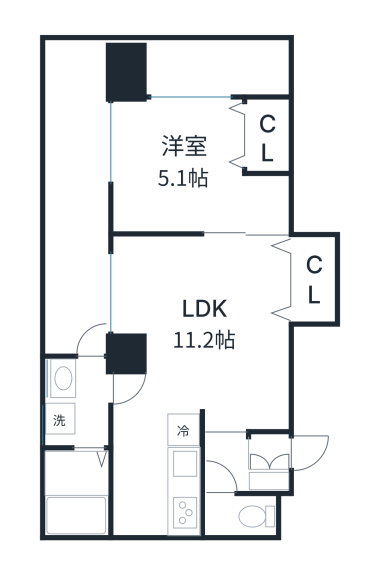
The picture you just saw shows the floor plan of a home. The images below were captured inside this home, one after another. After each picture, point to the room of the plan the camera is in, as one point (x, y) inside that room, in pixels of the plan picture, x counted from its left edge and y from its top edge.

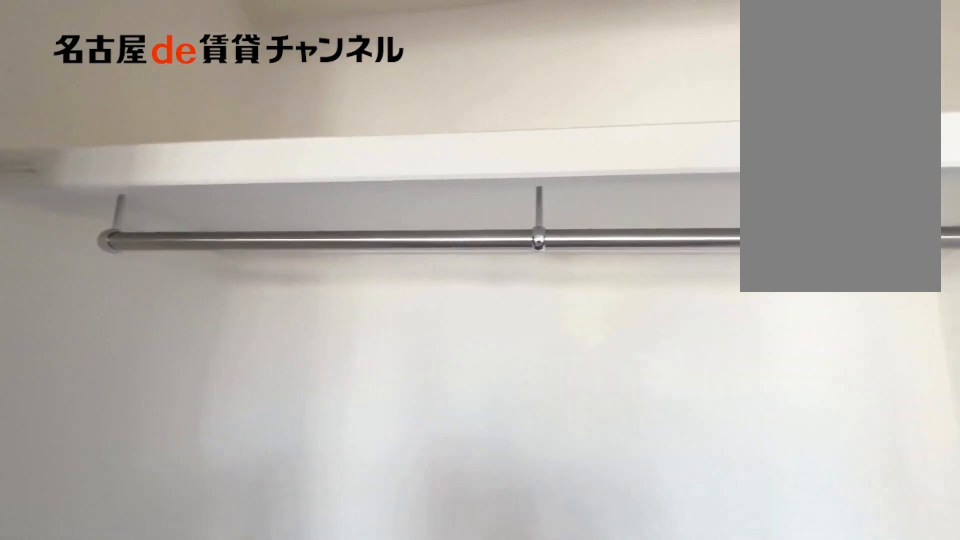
(268, 136)
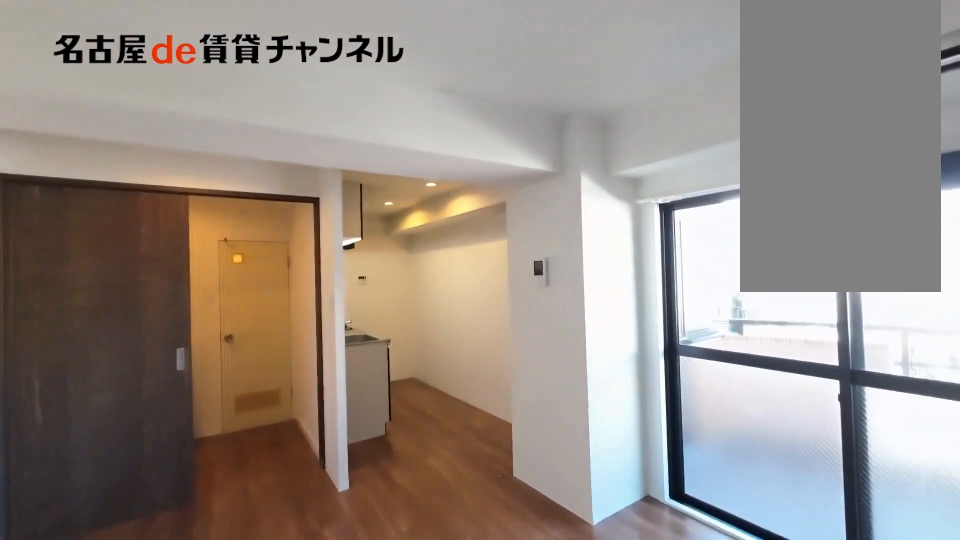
(200, 357)
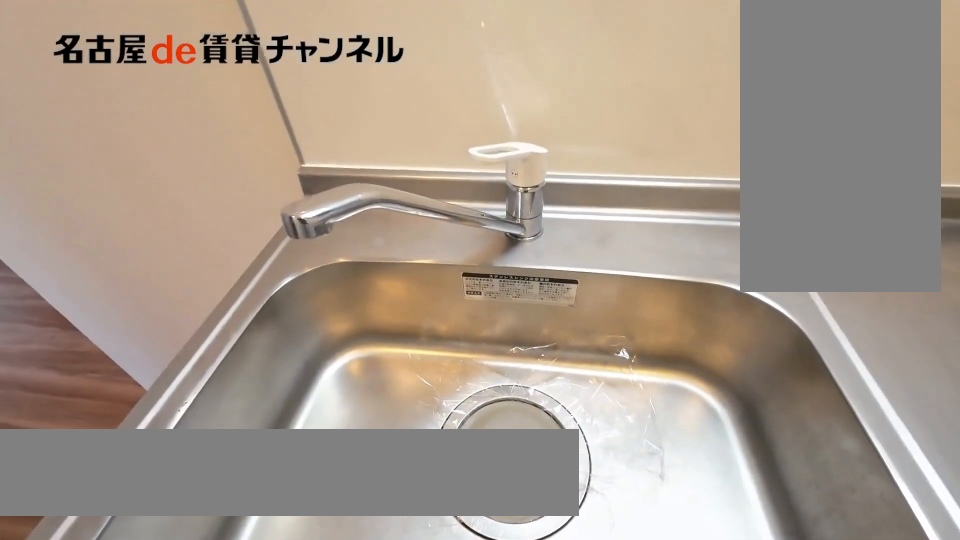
(185, 471)
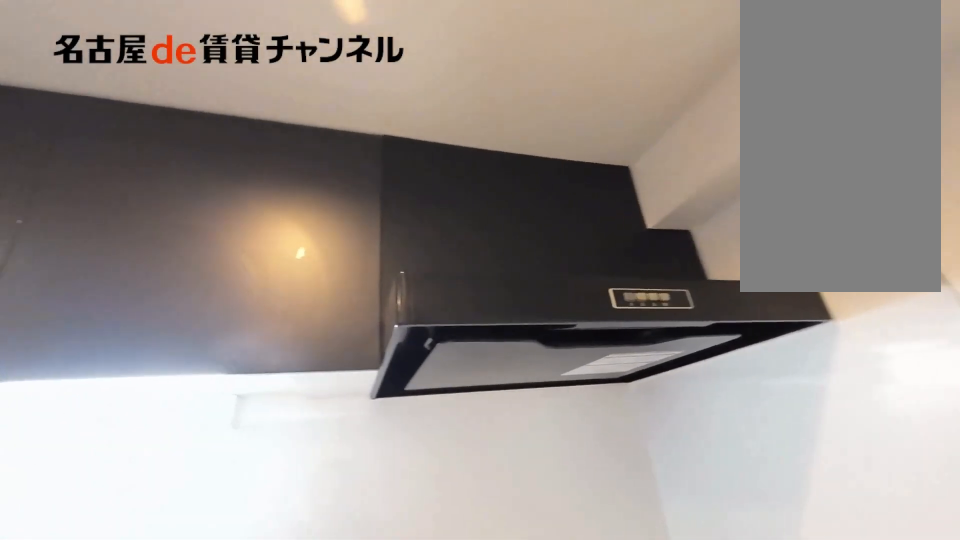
(185, 471)
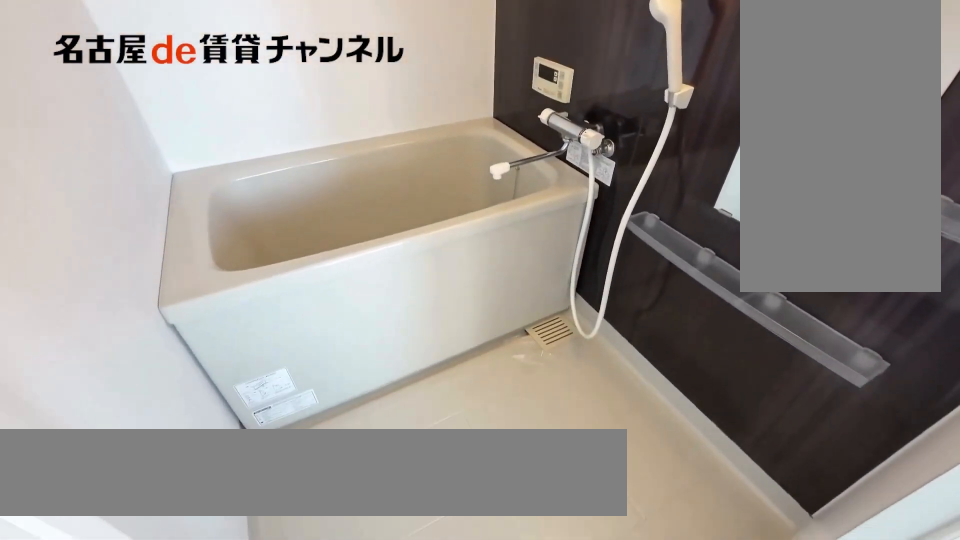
(79, 490)
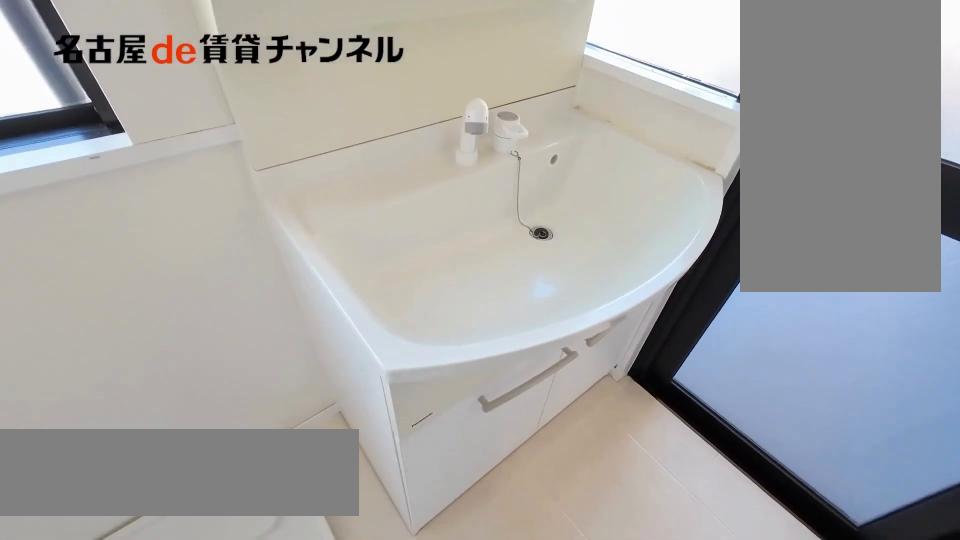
(79, 401)
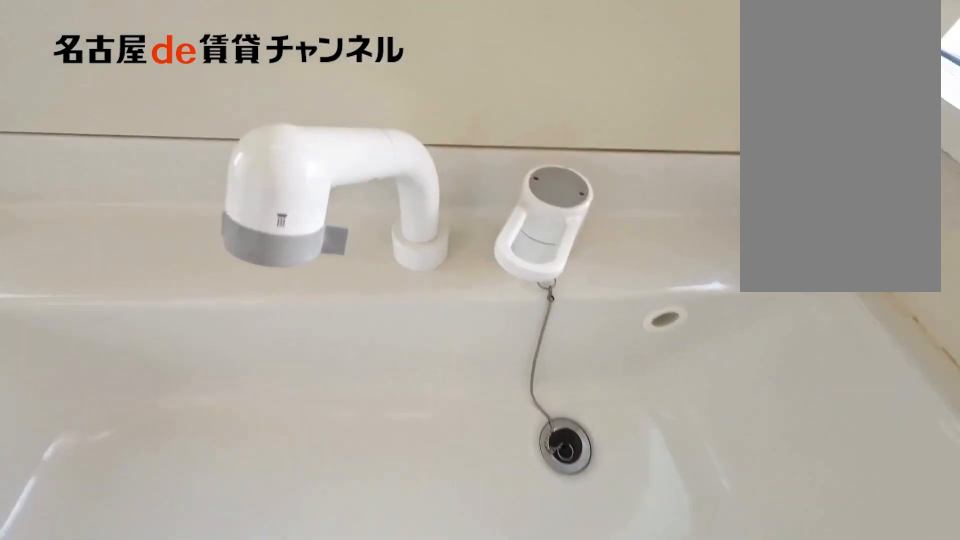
(79, 401)
